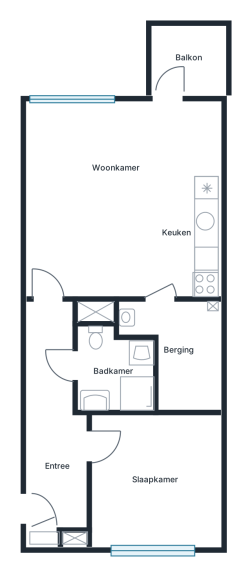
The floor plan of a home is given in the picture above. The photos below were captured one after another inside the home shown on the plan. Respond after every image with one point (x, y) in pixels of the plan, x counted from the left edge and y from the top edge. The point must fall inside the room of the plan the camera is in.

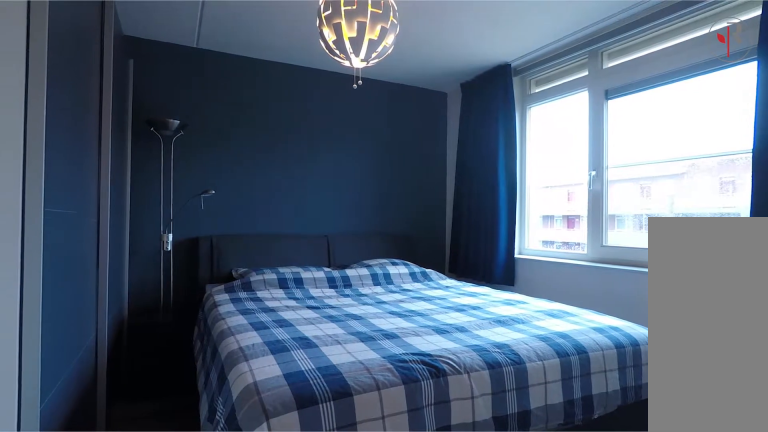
(155, 479)
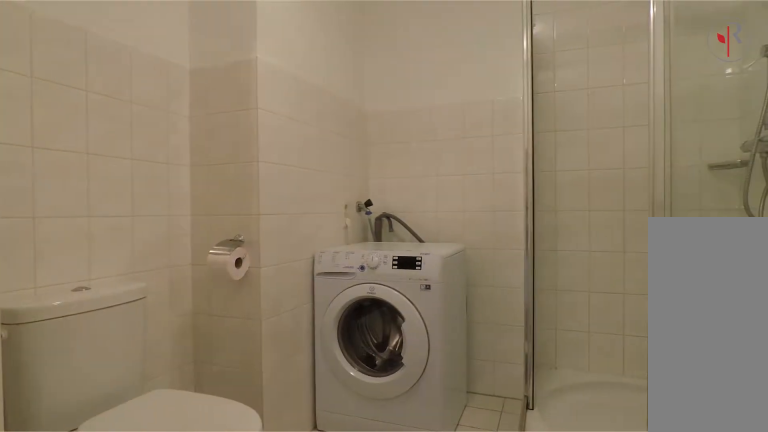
(104, 363)
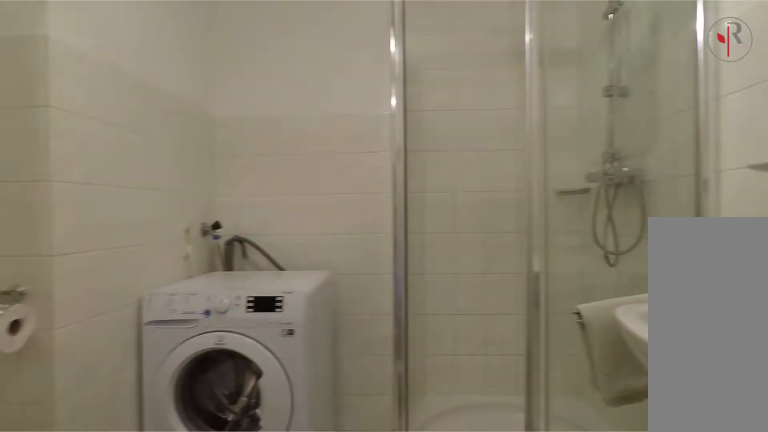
(104, 363)
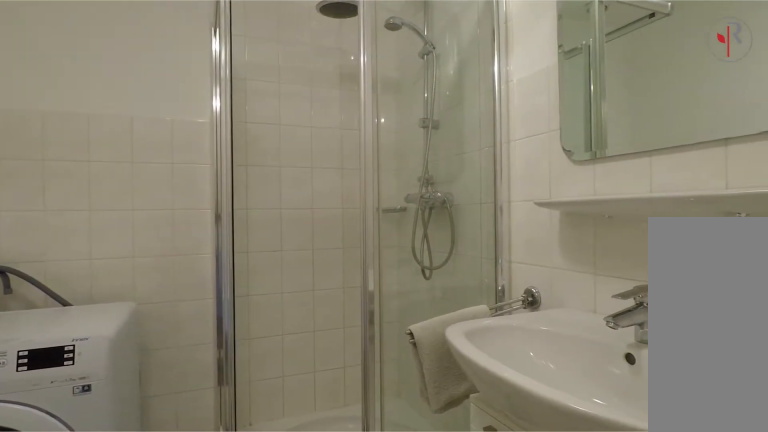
(104, 363)
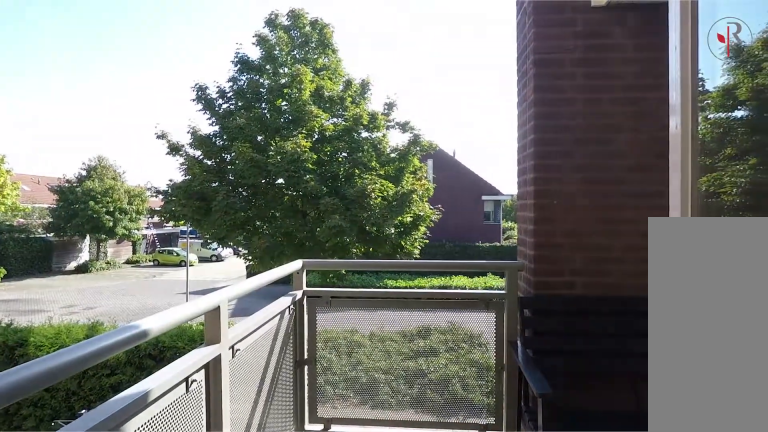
(188, 60)
